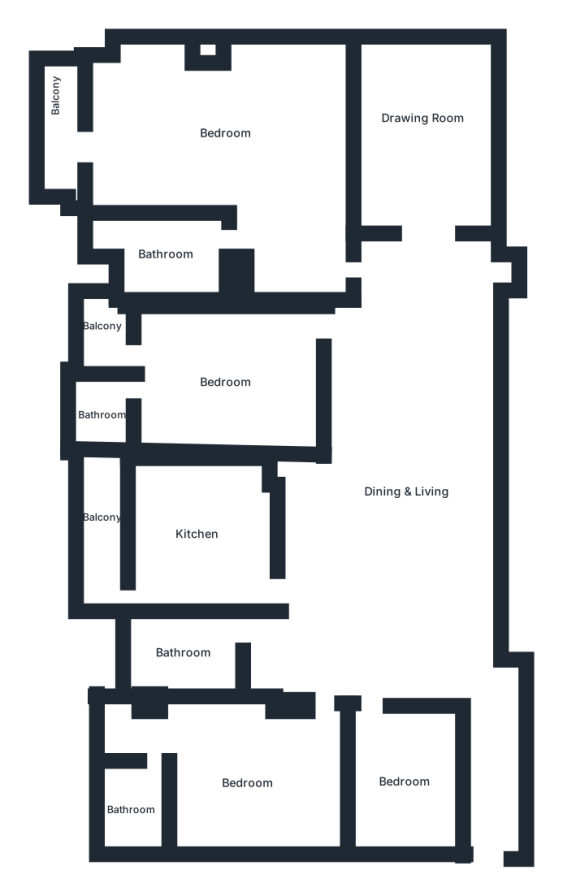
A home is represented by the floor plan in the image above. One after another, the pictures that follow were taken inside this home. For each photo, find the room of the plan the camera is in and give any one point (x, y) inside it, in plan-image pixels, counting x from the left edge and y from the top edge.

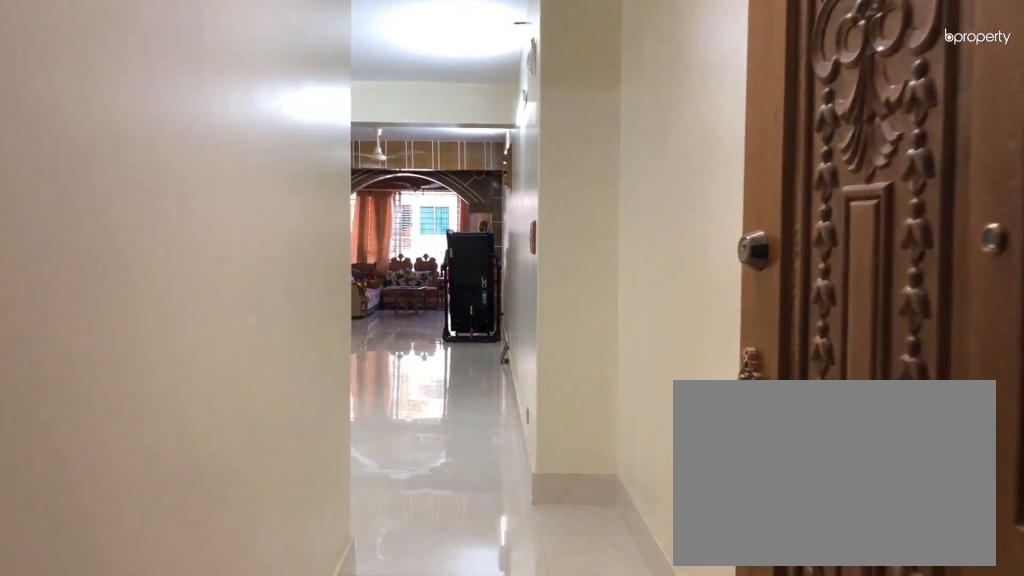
(496, 769)
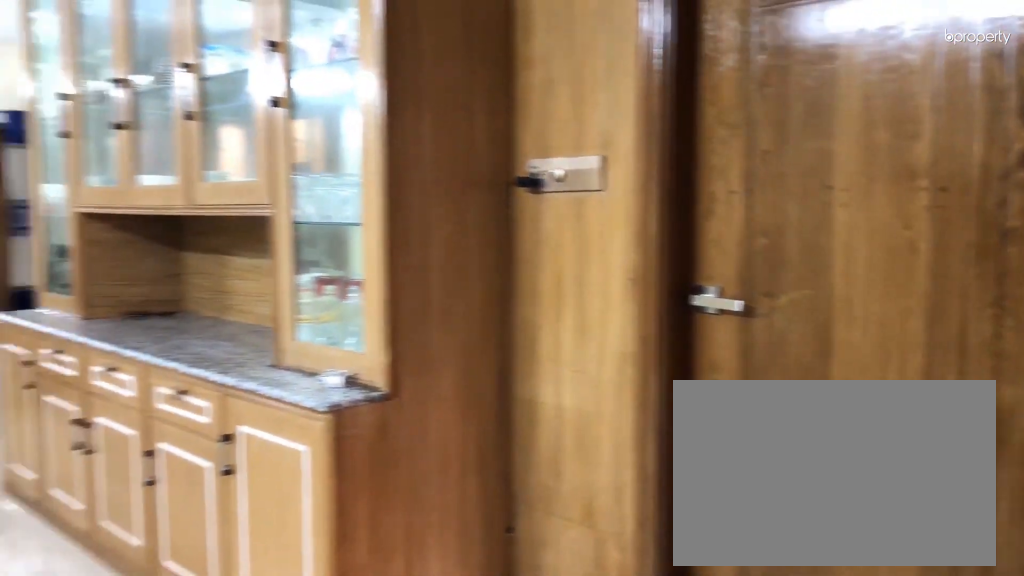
(396, 551)
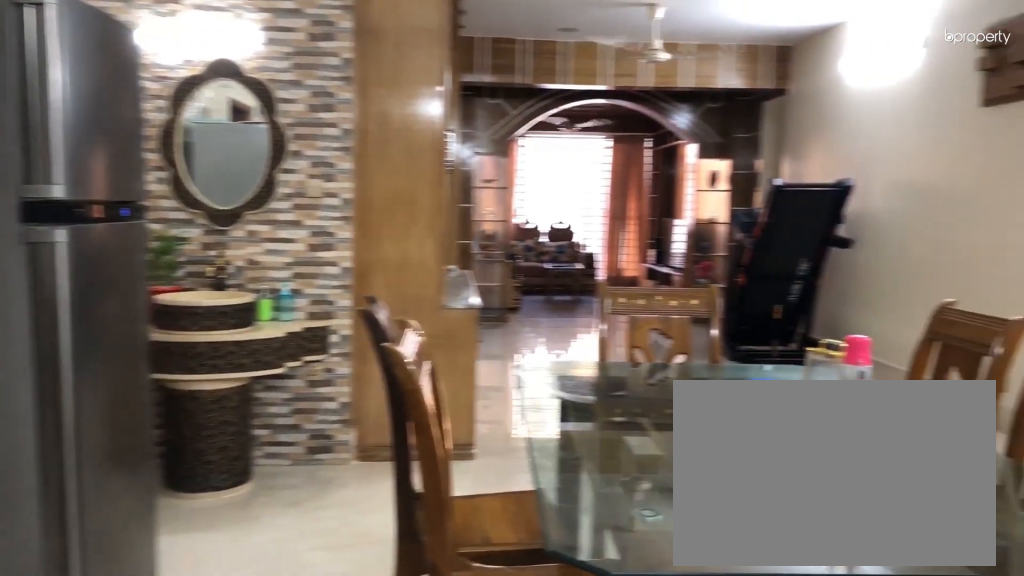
(381, 632)
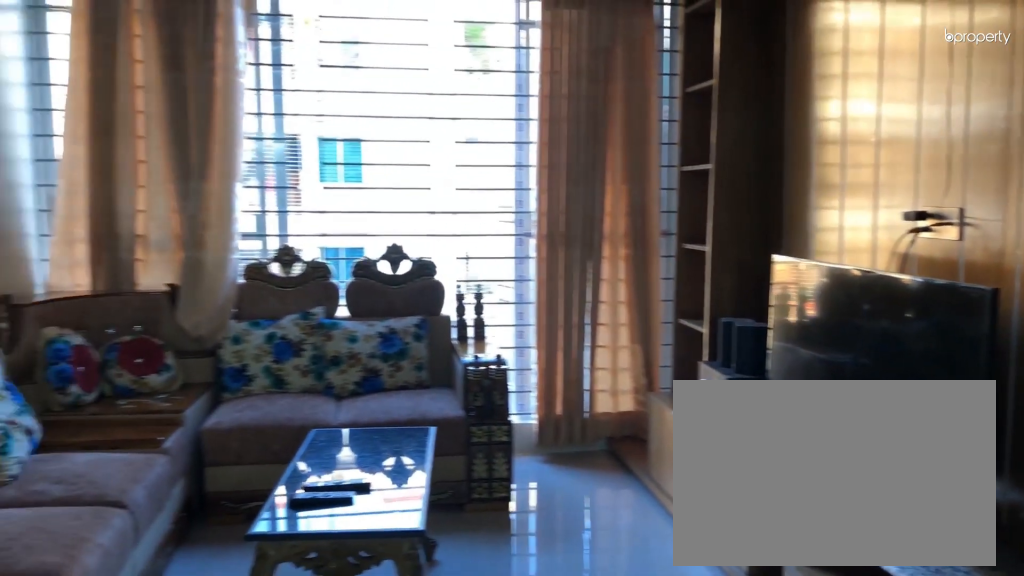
(427, 132)
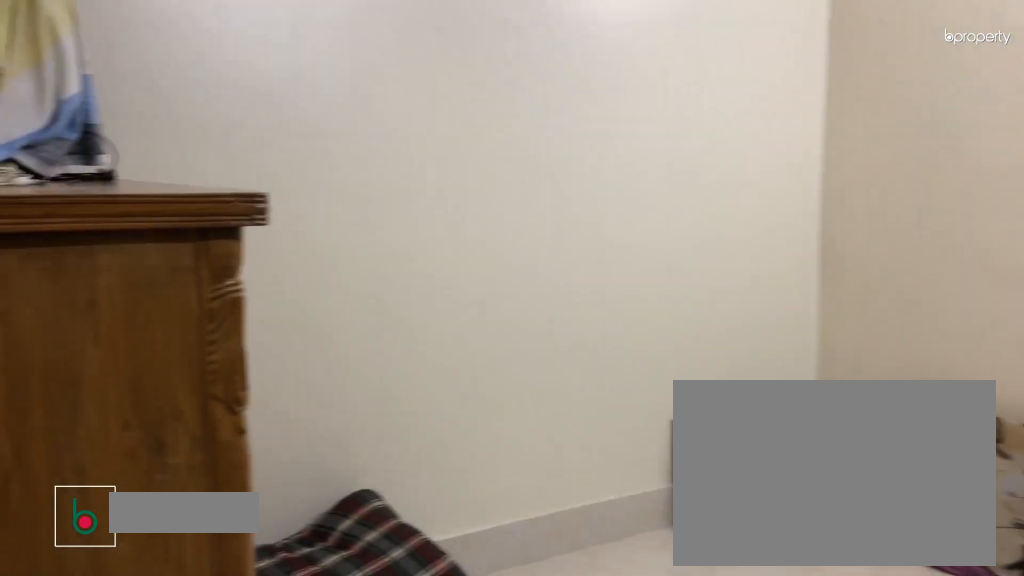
(406, 785)
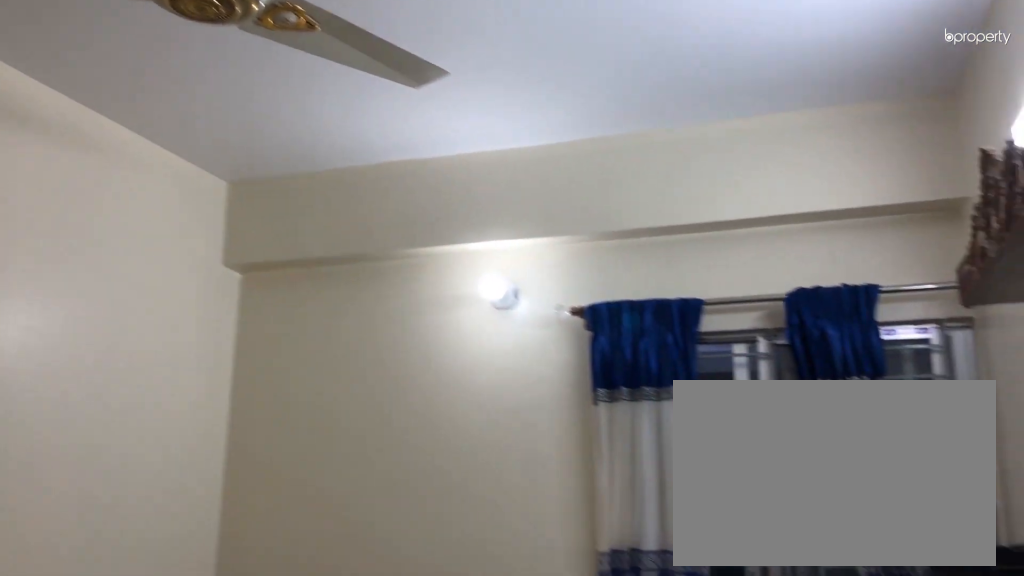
(406, 785)
